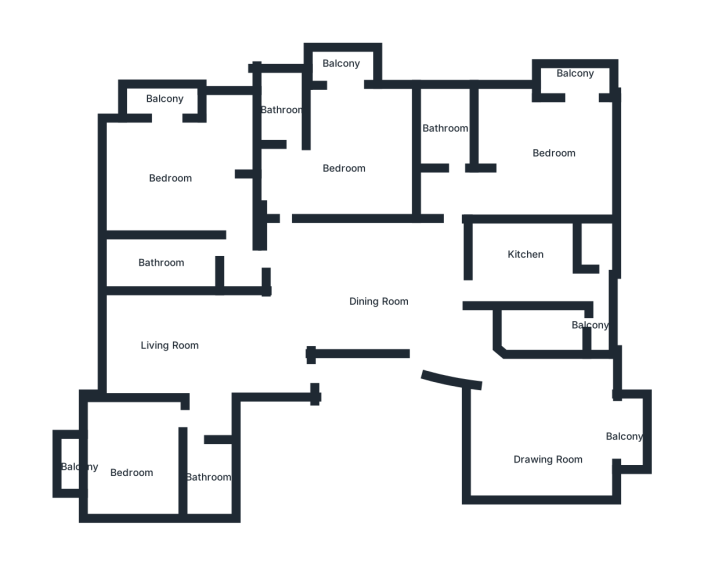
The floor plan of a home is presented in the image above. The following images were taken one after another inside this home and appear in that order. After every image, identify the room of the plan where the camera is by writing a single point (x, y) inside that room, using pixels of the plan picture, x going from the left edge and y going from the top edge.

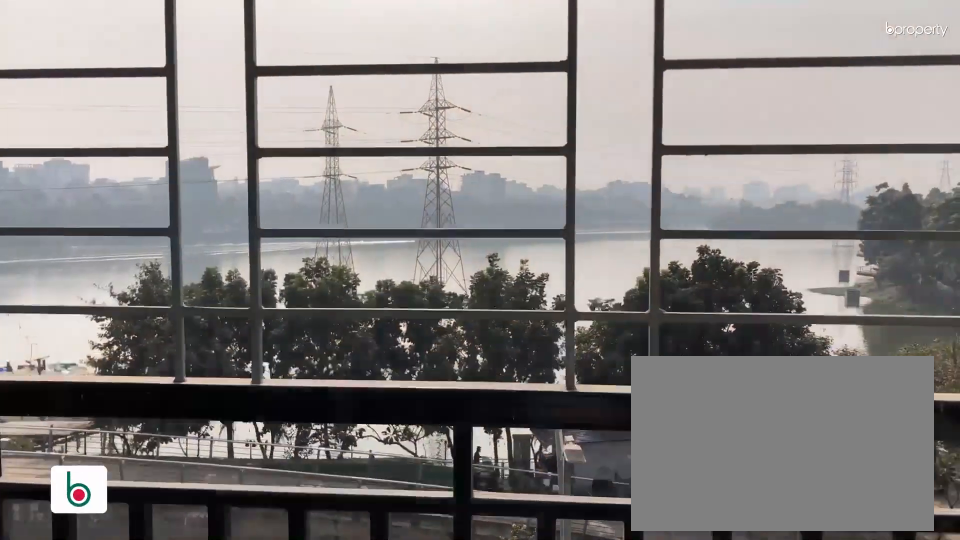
(582, 81)
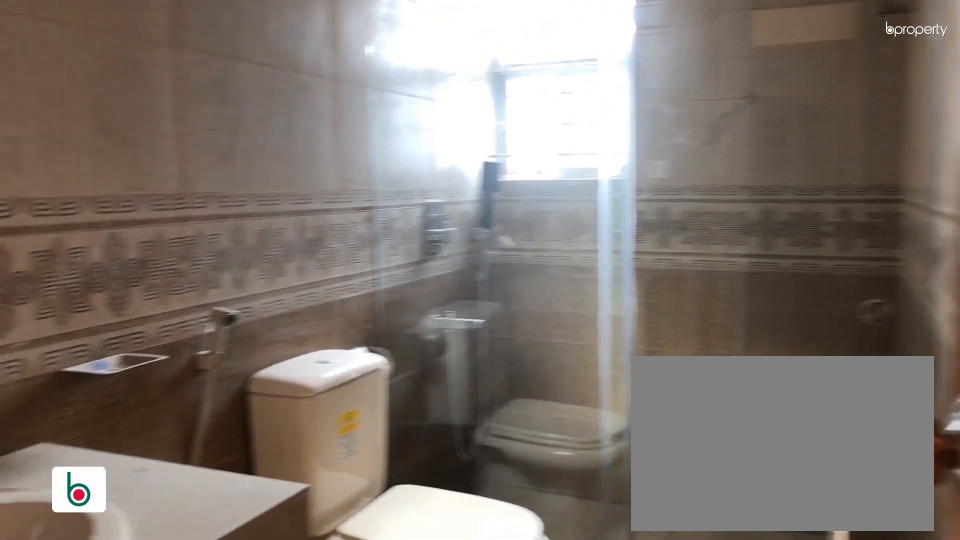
(451, 123)
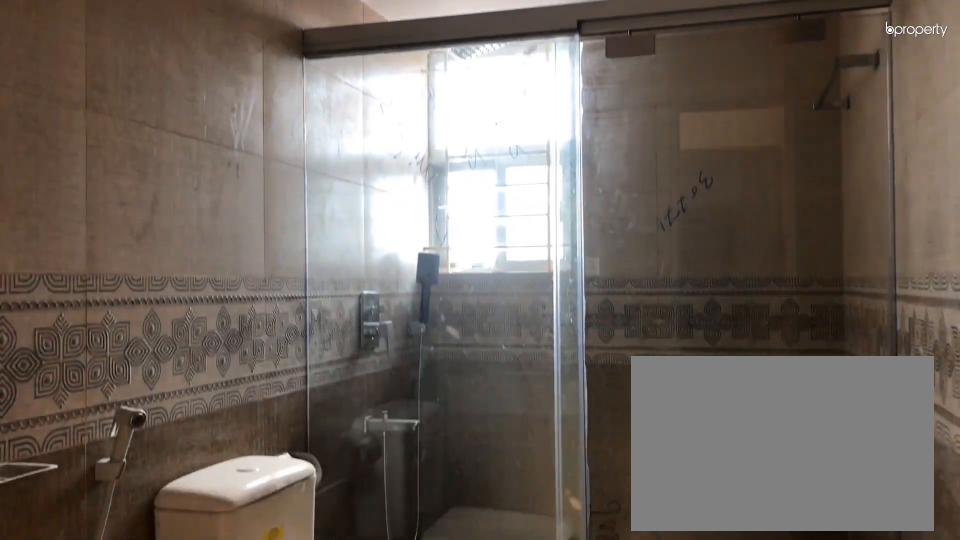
(451, 123)
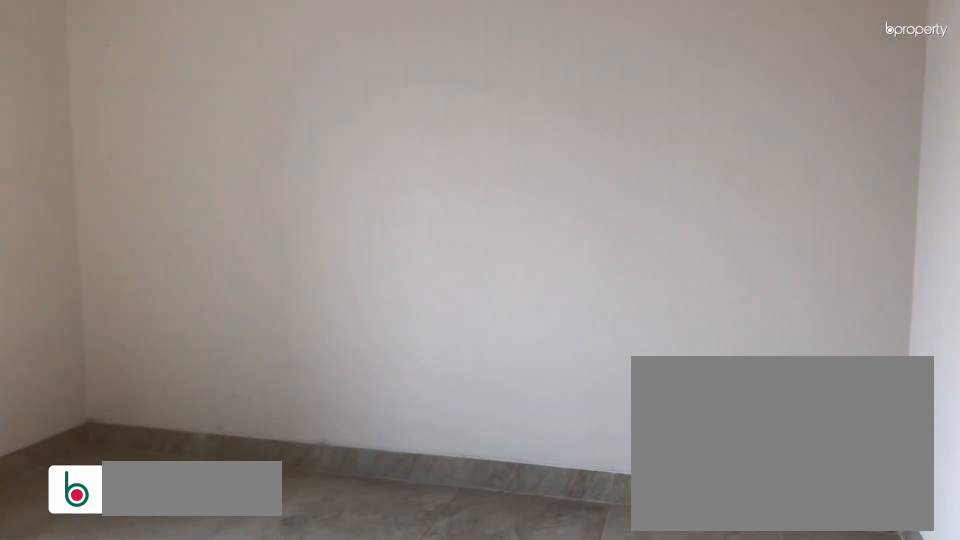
(349, 156)
